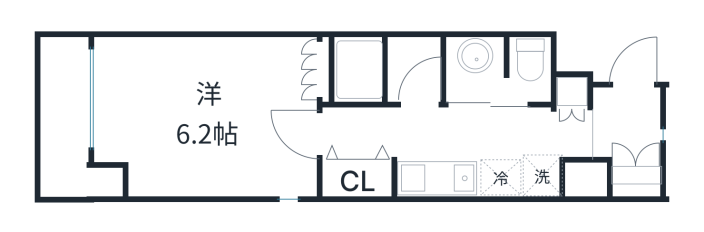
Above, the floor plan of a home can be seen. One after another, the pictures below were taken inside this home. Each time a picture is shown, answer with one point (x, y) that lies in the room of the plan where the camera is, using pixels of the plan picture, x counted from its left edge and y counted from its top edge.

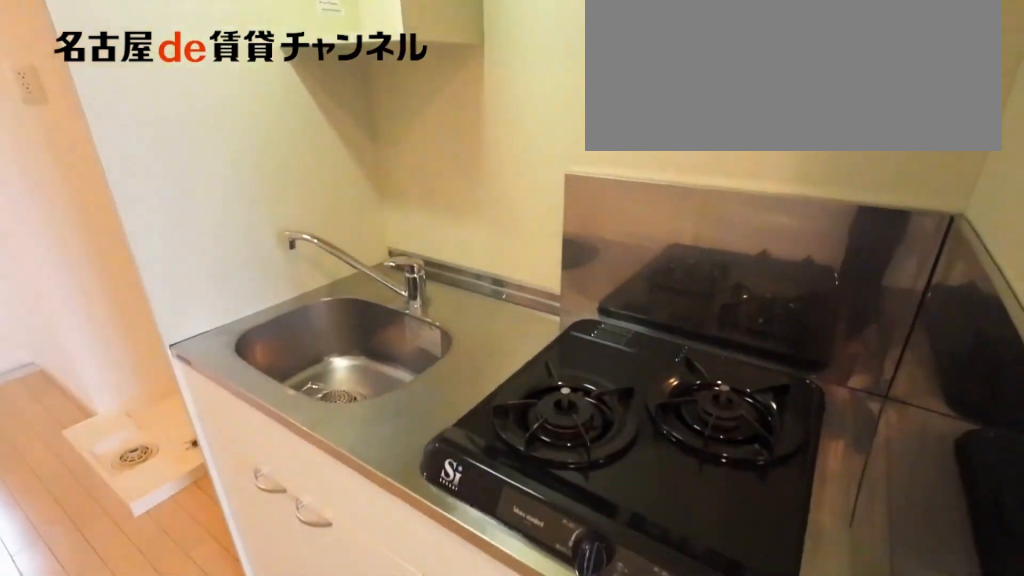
(455, 178)
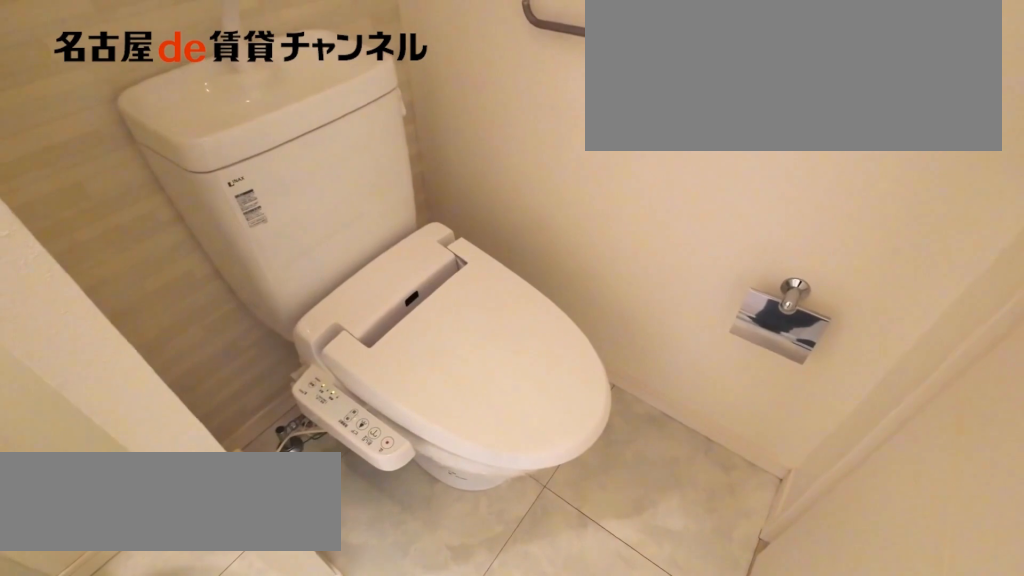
(498, 71)
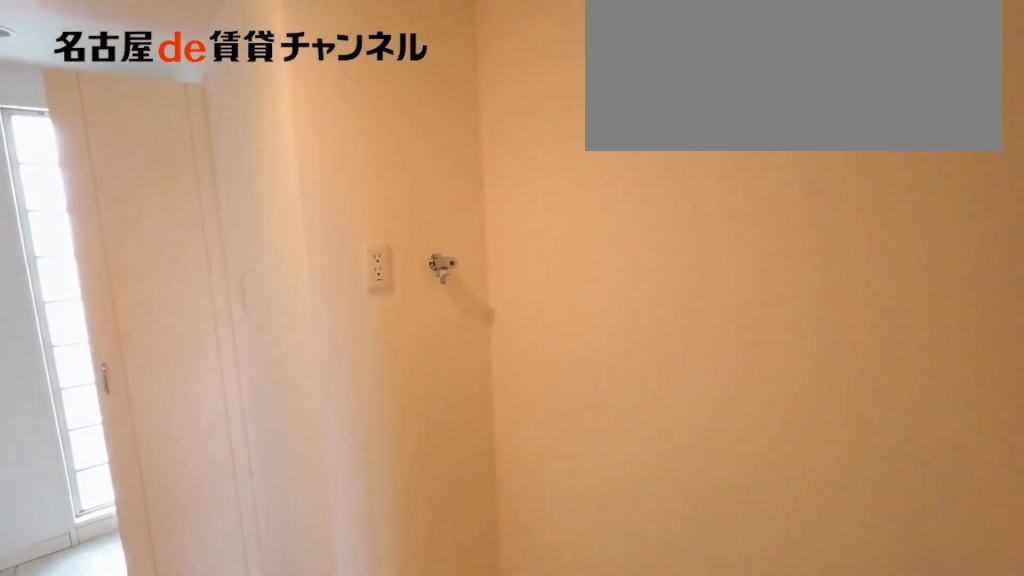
(543, 175)
